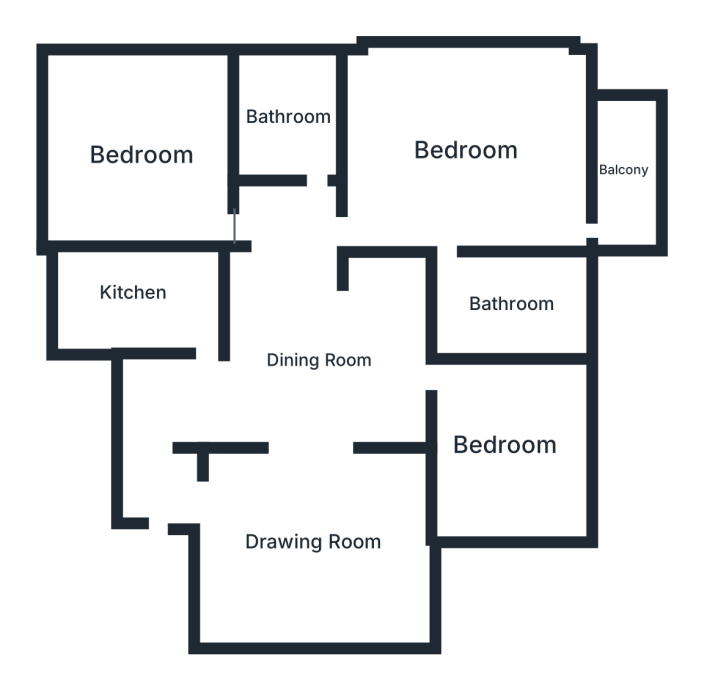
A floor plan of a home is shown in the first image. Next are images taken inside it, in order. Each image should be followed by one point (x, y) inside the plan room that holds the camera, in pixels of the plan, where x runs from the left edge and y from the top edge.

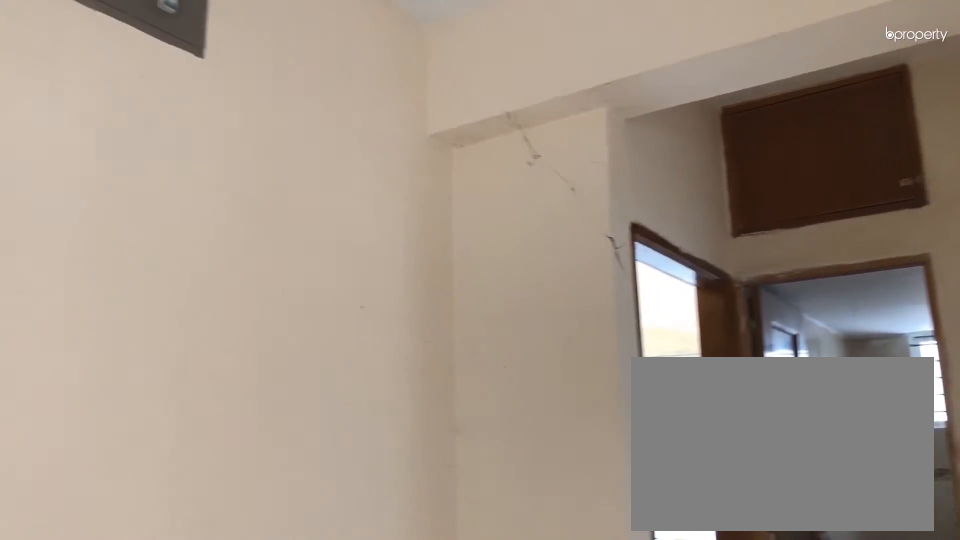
(319, 361)
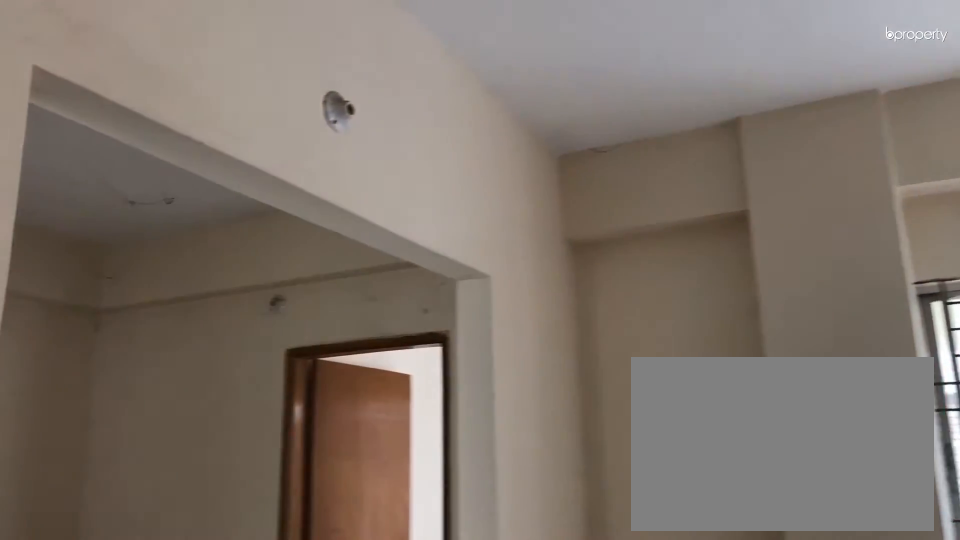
(325, 554)
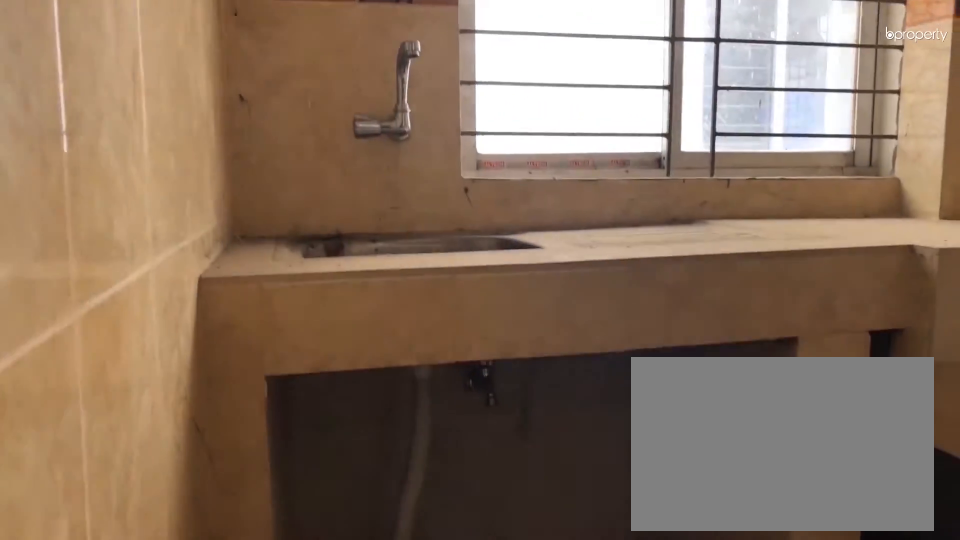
(133, 293)
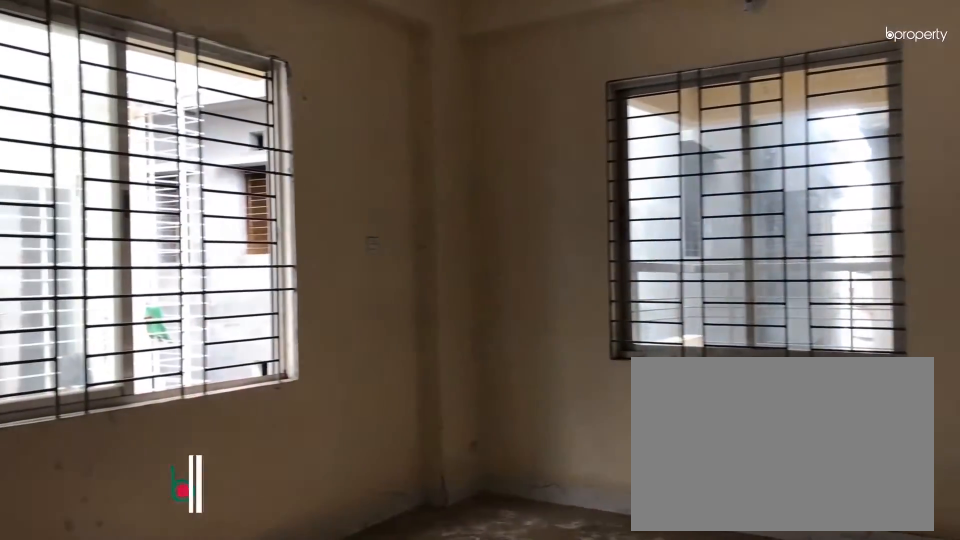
(468, 152)
